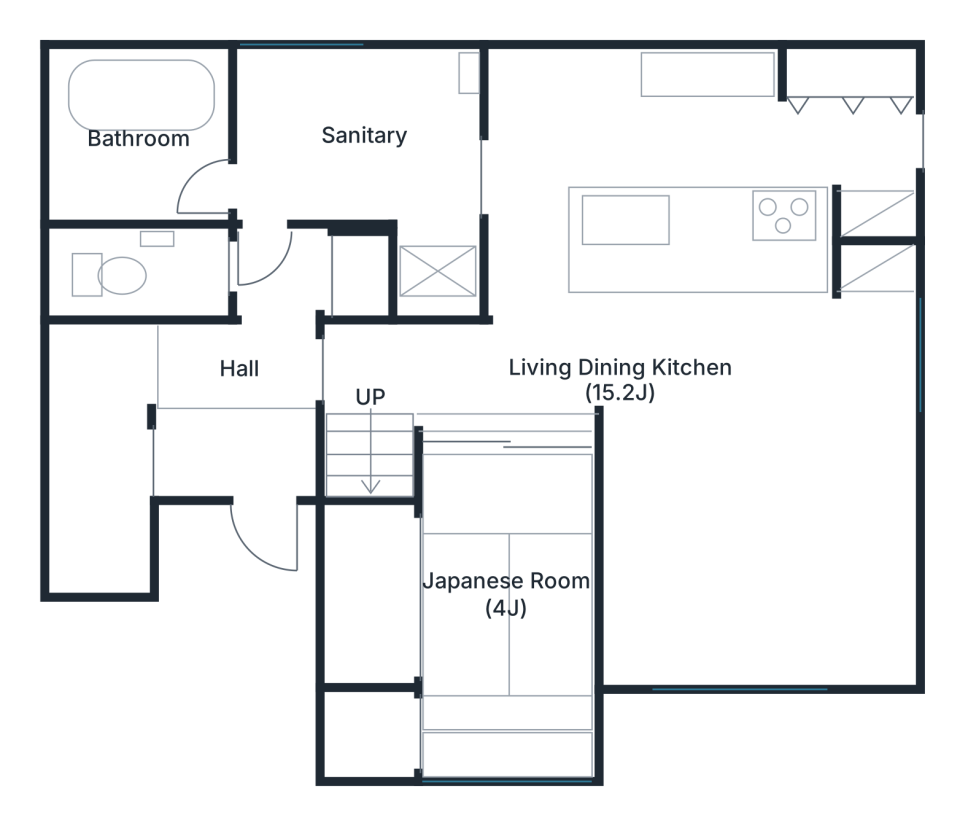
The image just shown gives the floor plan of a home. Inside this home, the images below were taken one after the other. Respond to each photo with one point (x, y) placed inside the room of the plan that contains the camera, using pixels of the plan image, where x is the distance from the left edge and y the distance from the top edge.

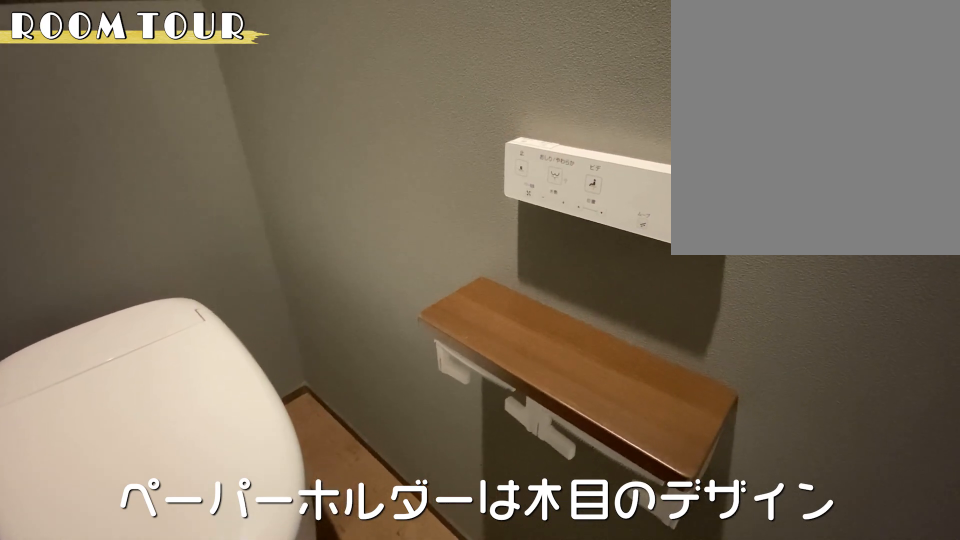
(168, 272)
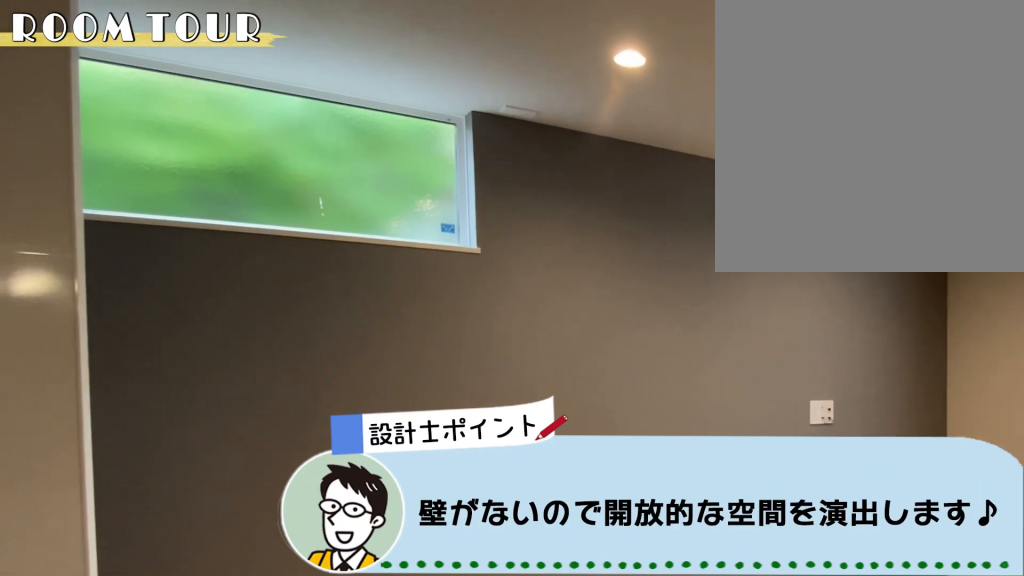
(768, 445)
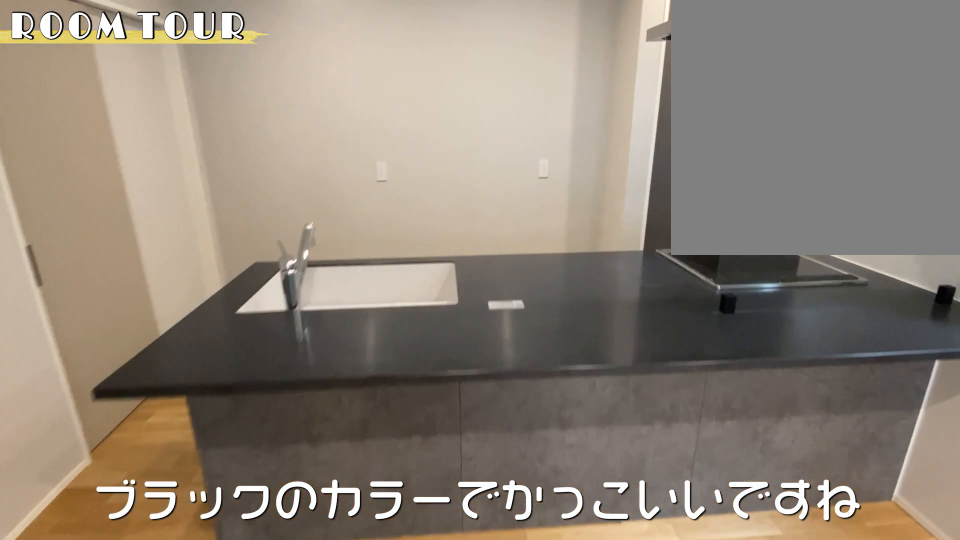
(715, 144)
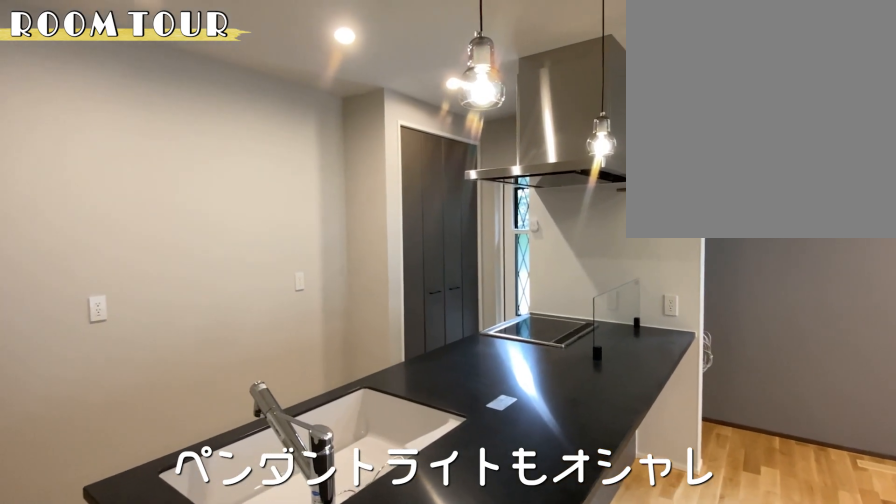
(715, 145)
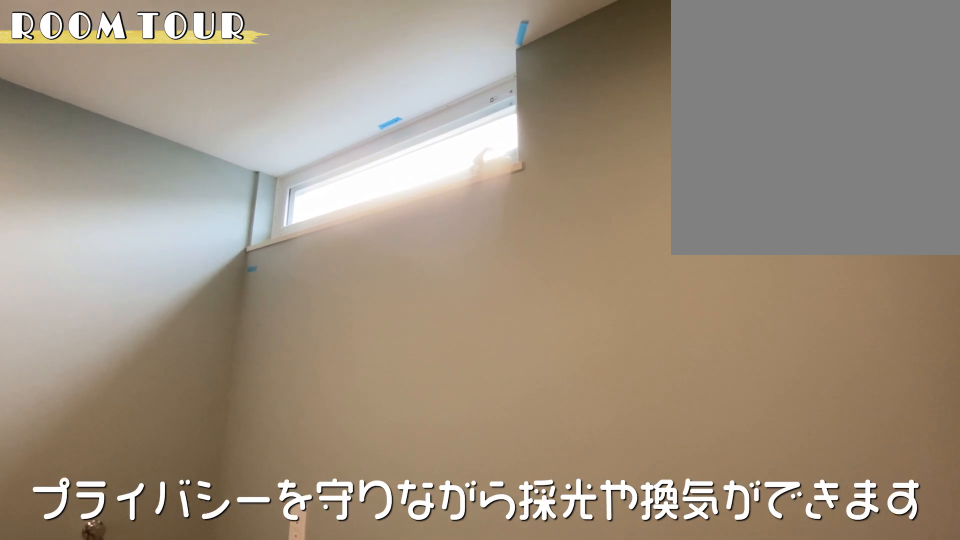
(363, 145)
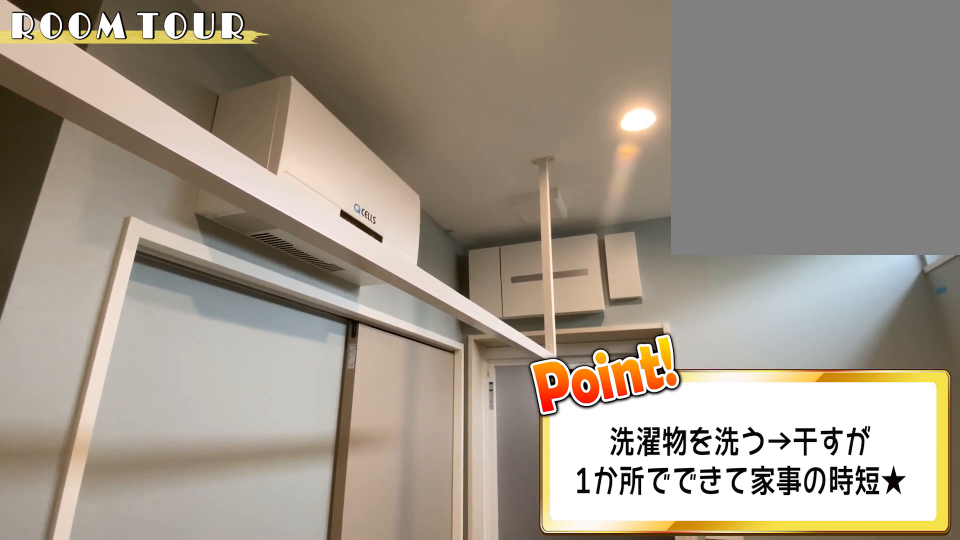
(363, 145)
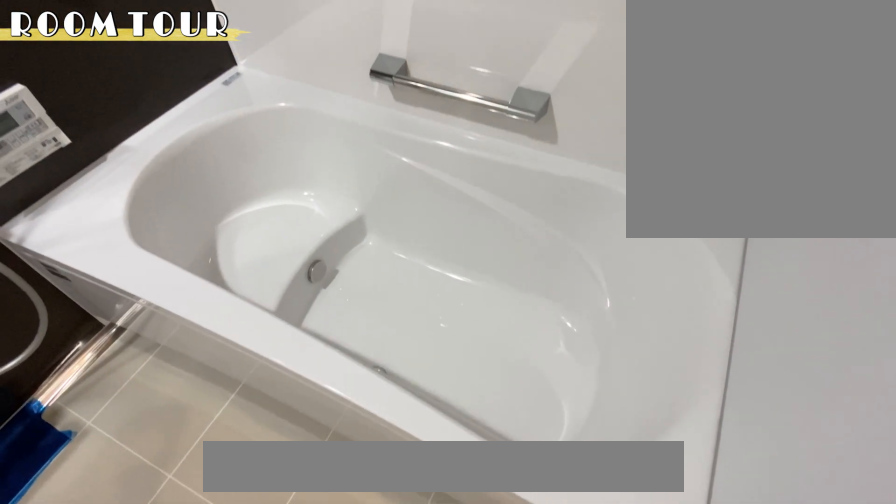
(139, 145)
